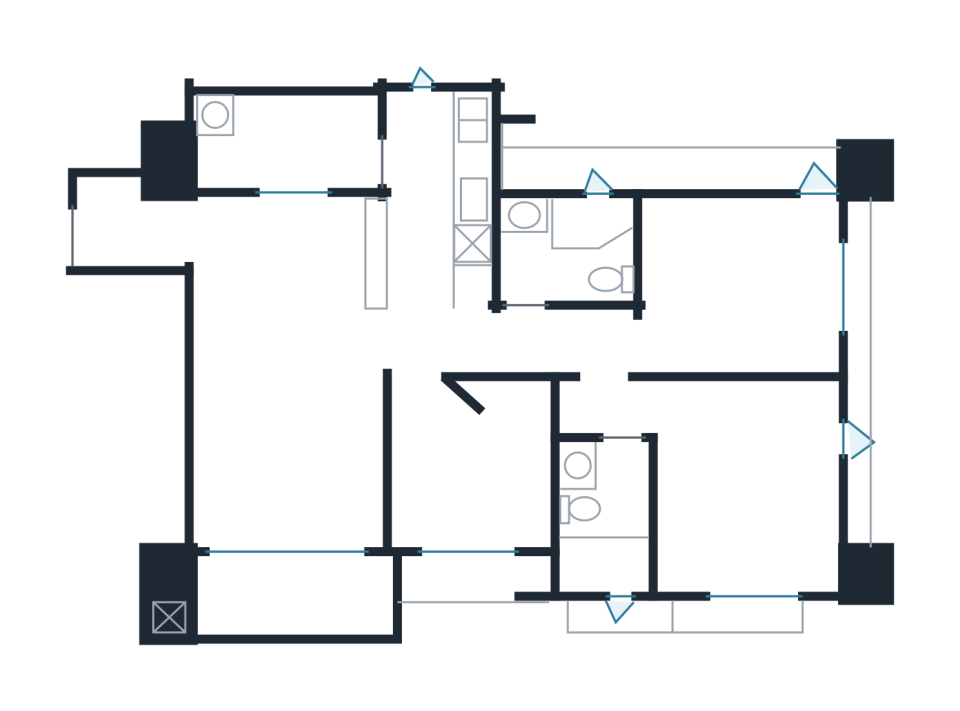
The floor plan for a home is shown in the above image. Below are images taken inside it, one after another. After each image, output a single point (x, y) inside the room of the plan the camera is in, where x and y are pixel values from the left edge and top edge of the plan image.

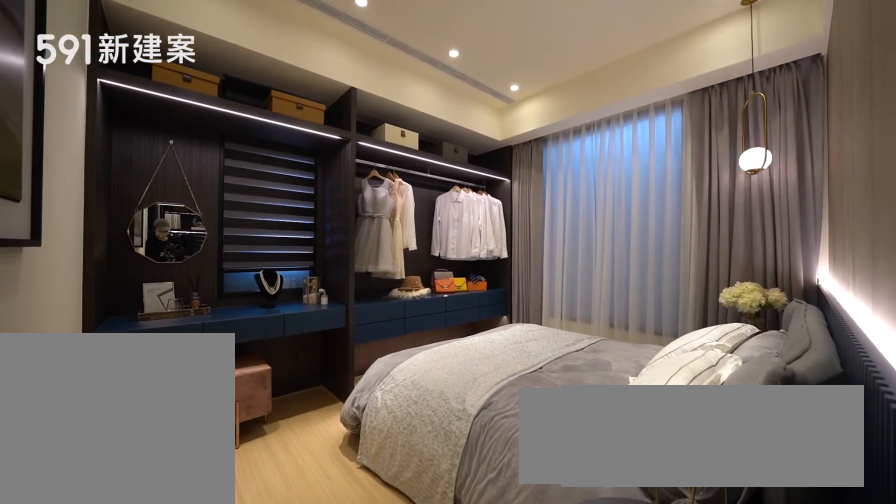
(730, 478)
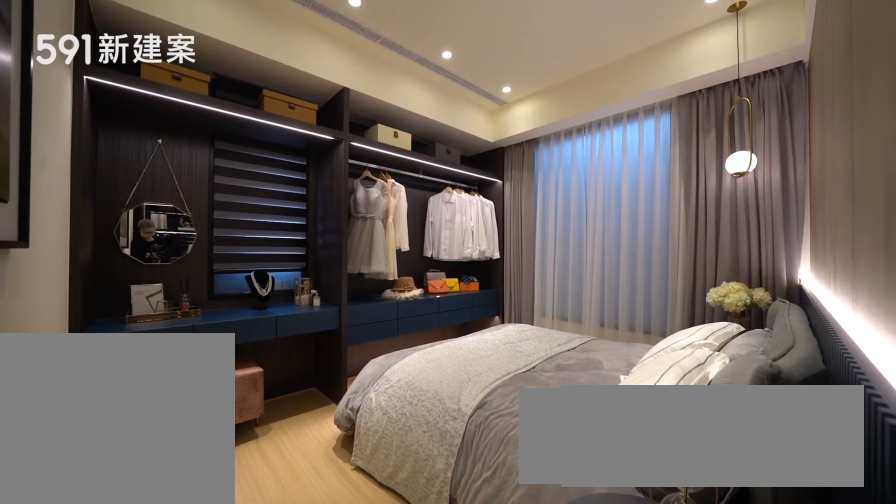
(730, 478)
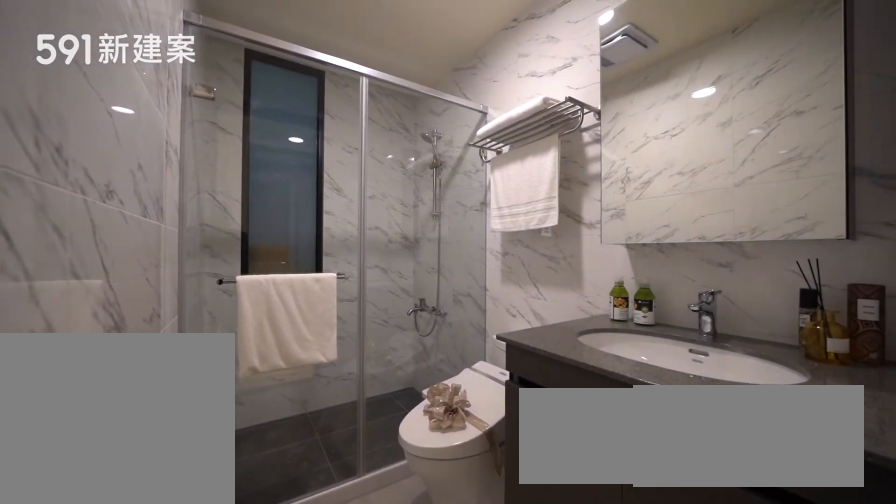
(600, 522)
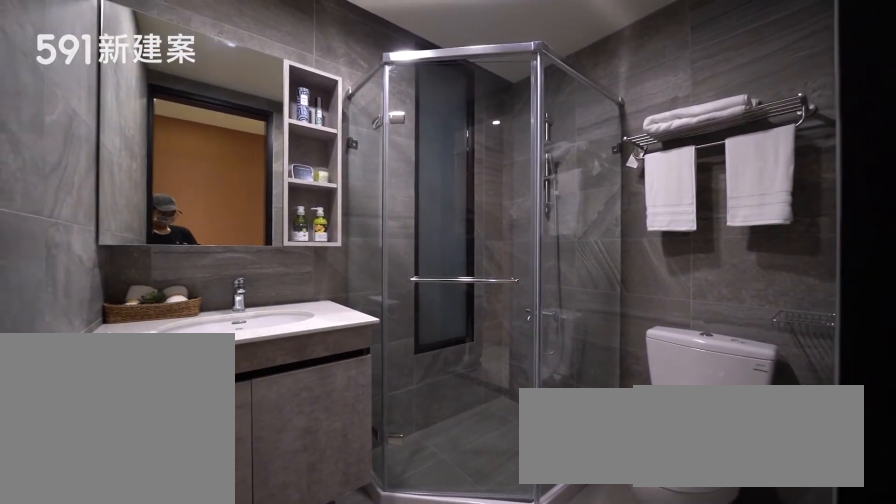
(575, 248)
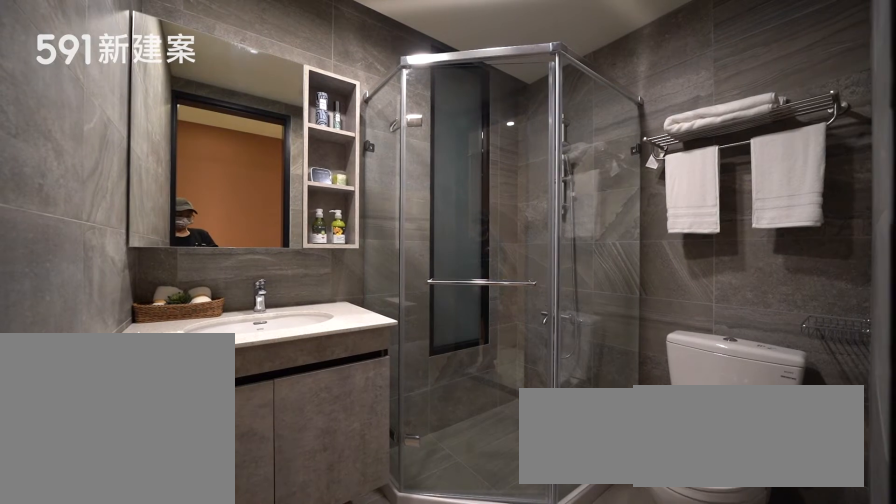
(575, 248)
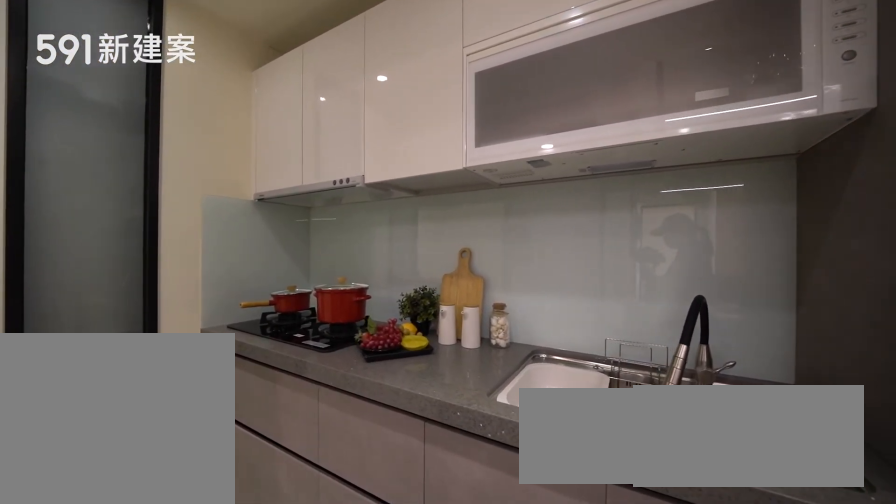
(440, 192)
